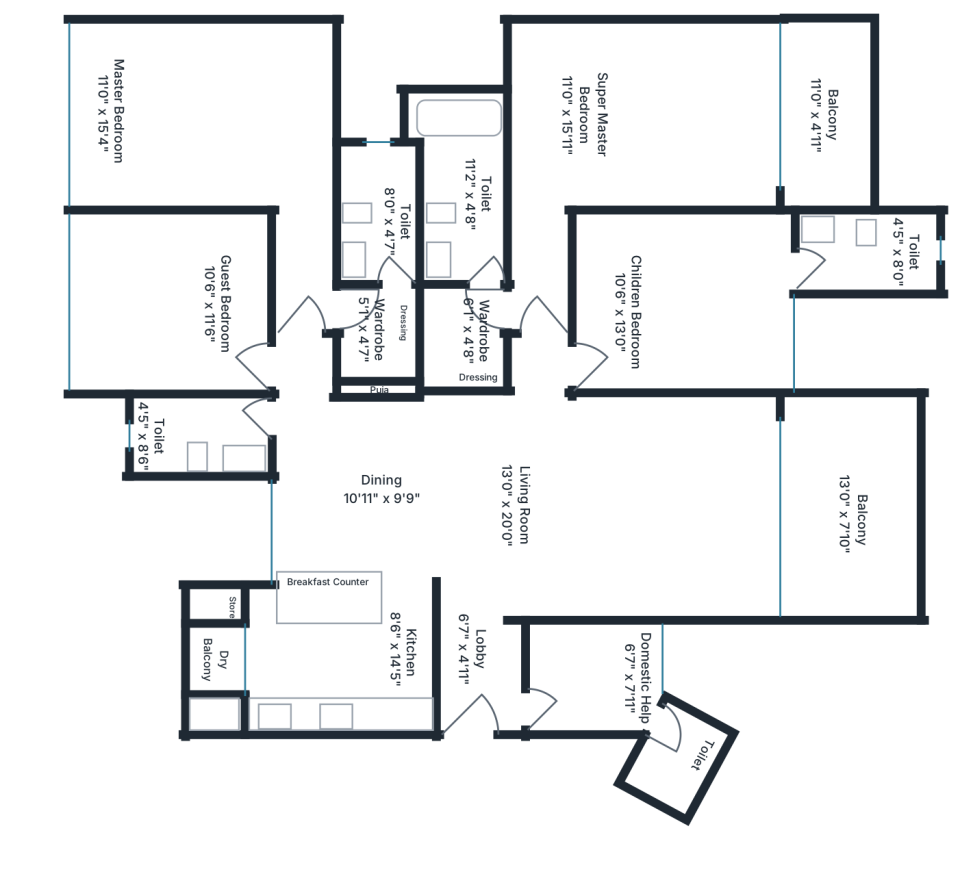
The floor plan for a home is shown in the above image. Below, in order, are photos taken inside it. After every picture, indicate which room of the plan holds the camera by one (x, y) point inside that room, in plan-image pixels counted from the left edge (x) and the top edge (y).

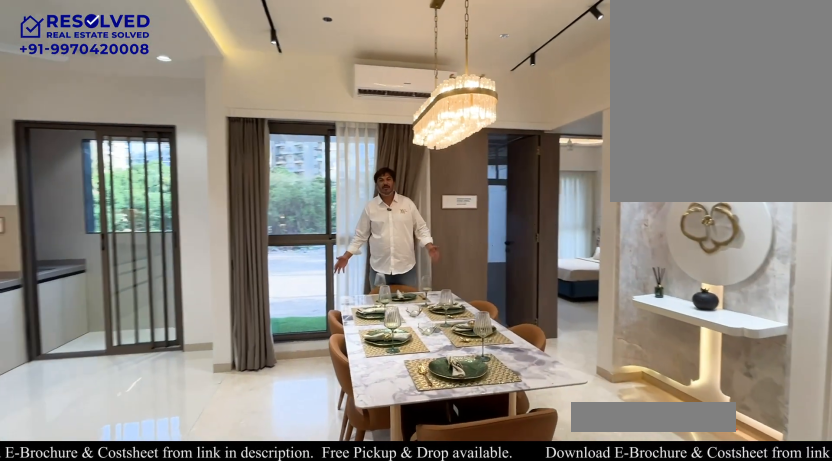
(416, 487)
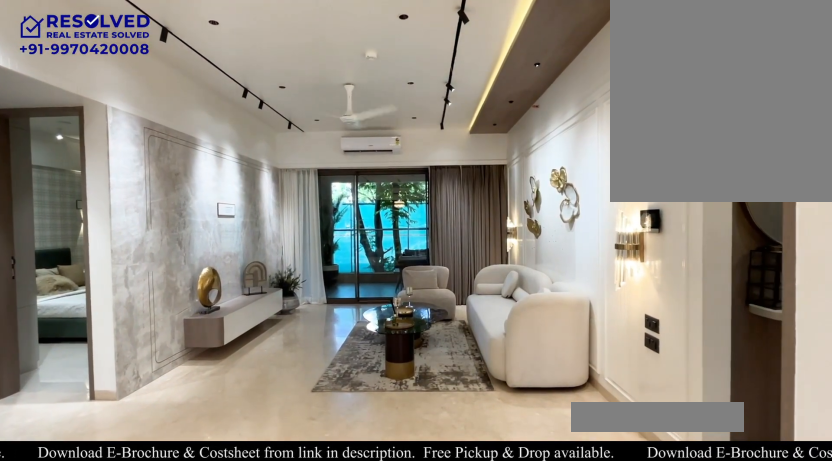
(642, 509)
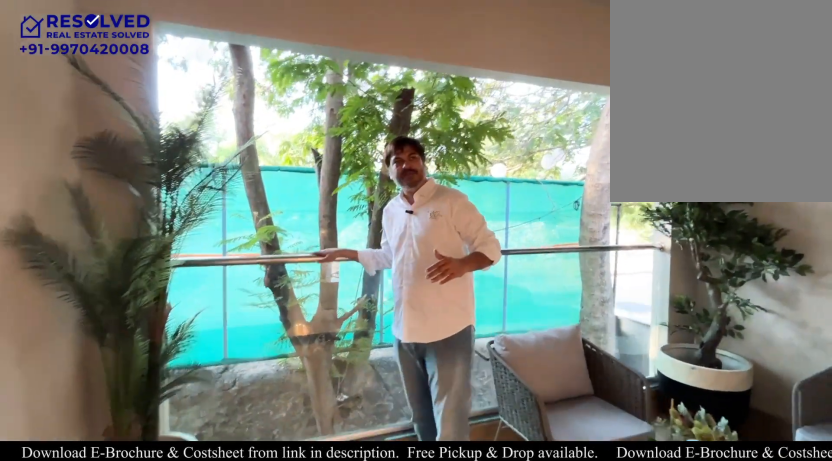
(850, 507)
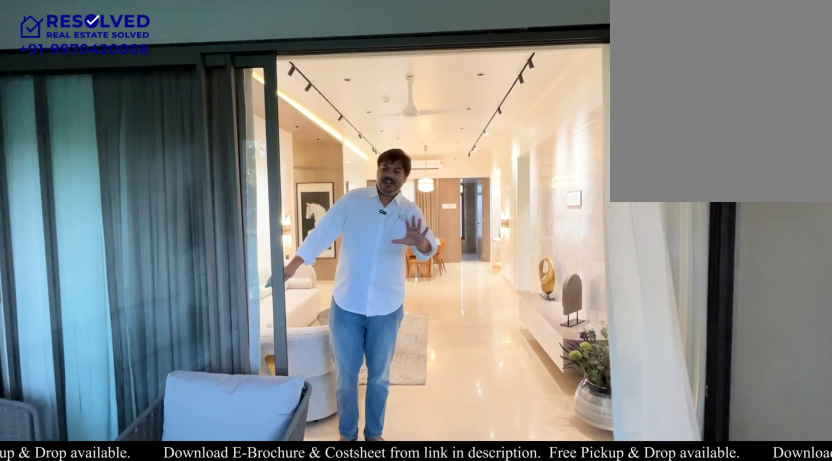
(850, 507)
